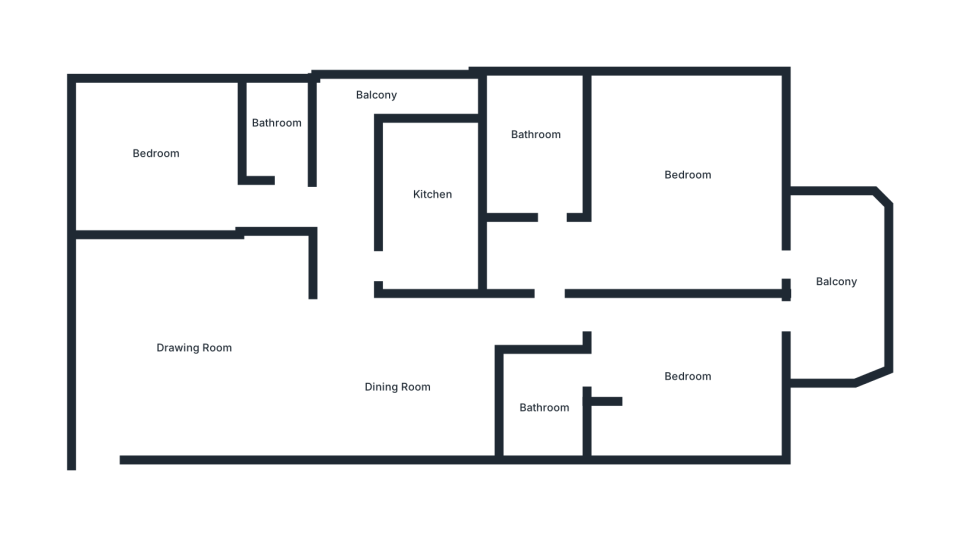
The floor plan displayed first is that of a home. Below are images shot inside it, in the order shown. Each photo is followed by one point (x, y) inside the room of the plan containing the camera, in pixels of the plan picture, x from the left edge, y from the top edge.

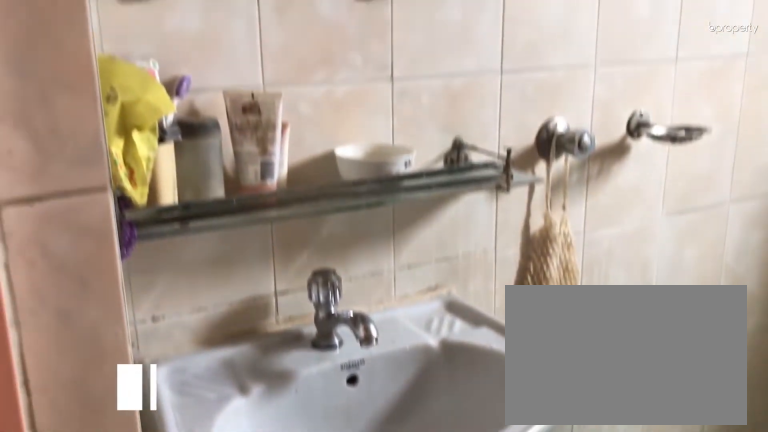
(274, 129)
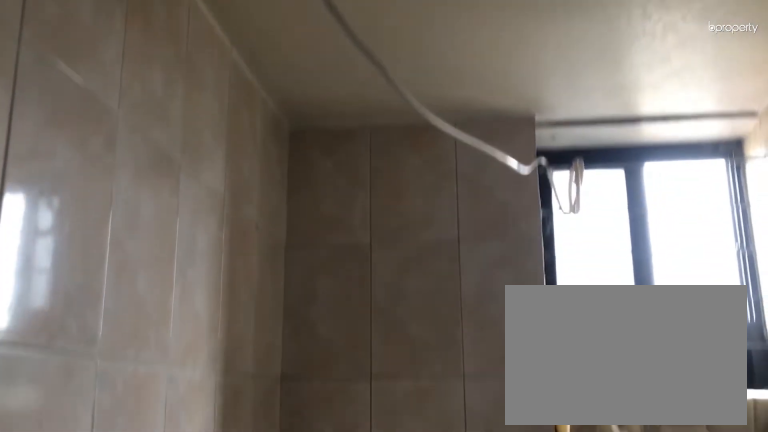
(274, 129)
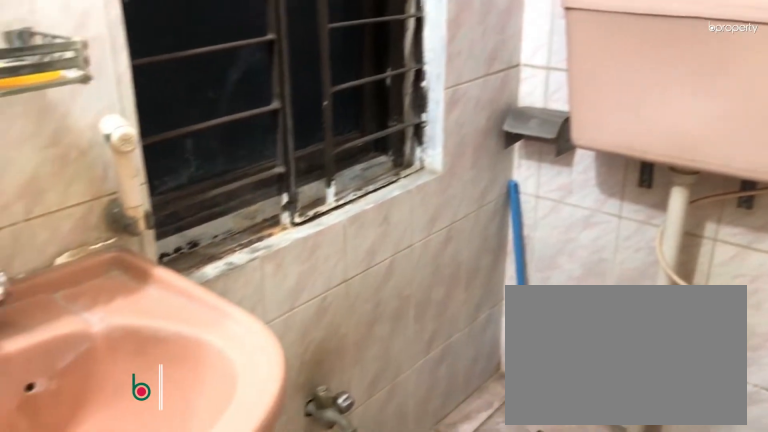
(542, 406)
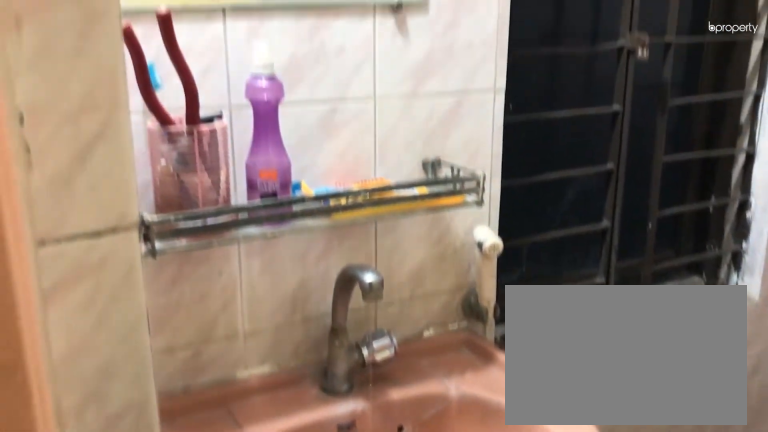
(542, 406)
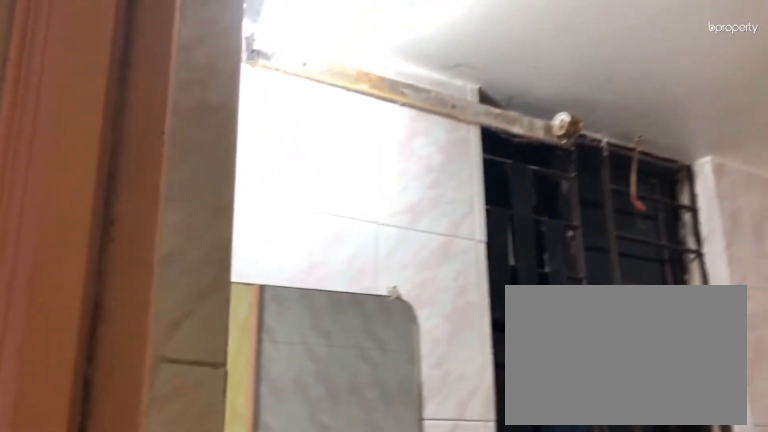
(542, 406)
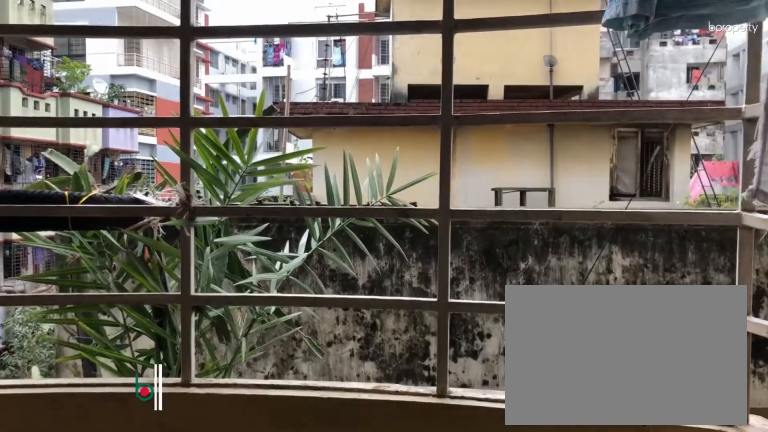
(835, 288)
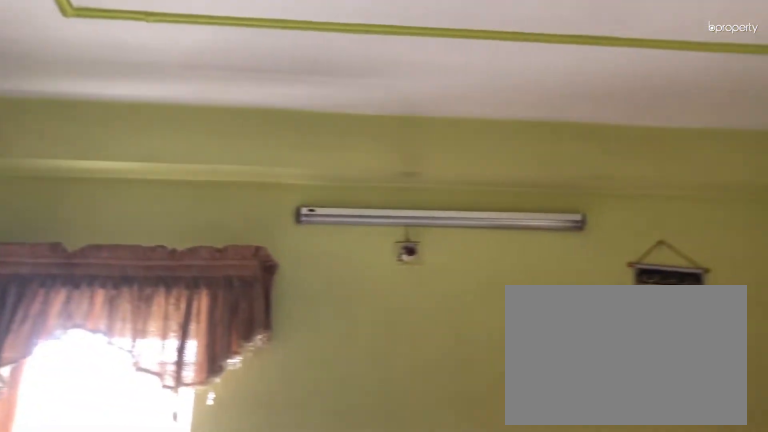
(683, 172)
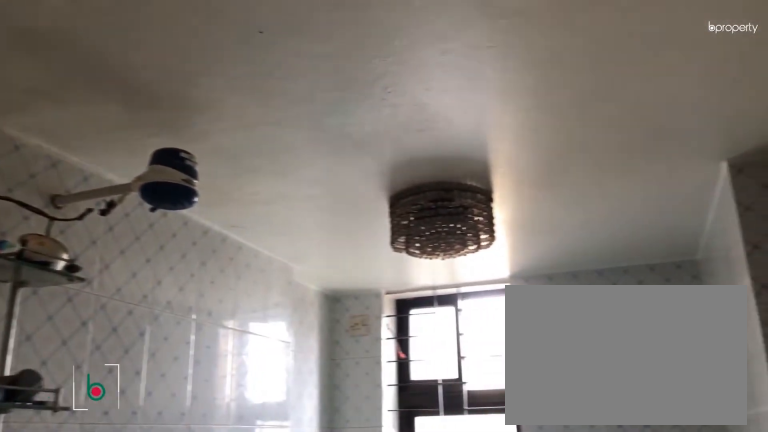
(528, 147)
